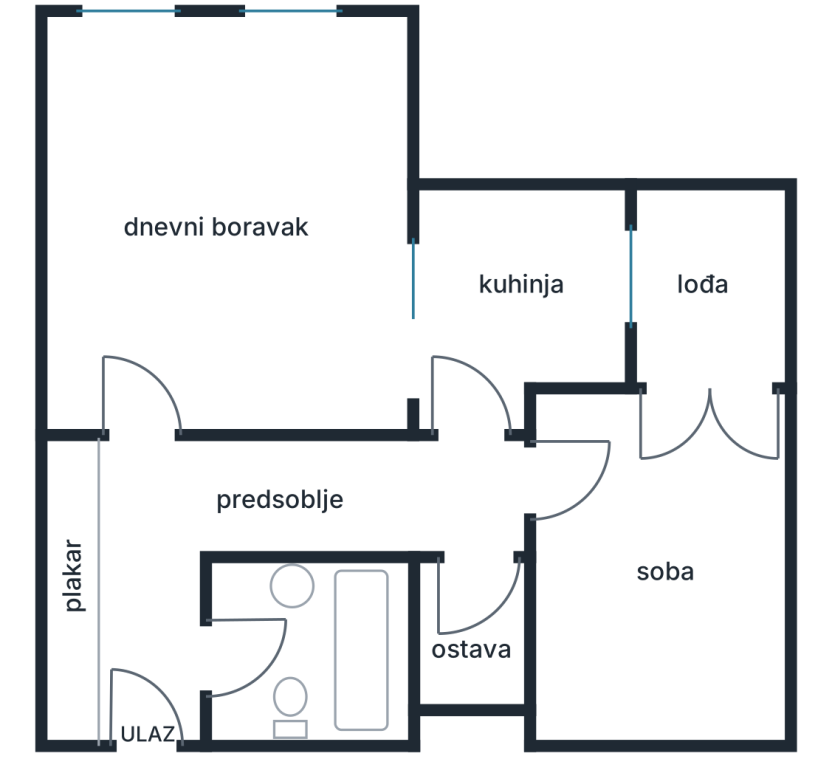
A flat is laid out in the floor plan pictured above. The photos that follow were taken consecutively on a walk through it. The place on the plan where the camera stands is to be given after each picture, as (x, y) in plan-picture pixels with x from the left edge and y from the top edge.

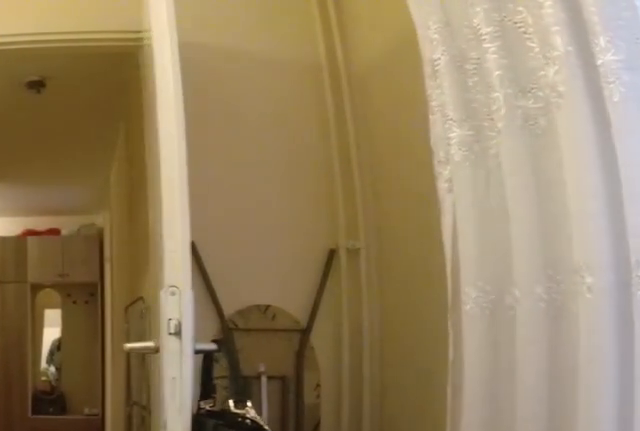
(743, 474)
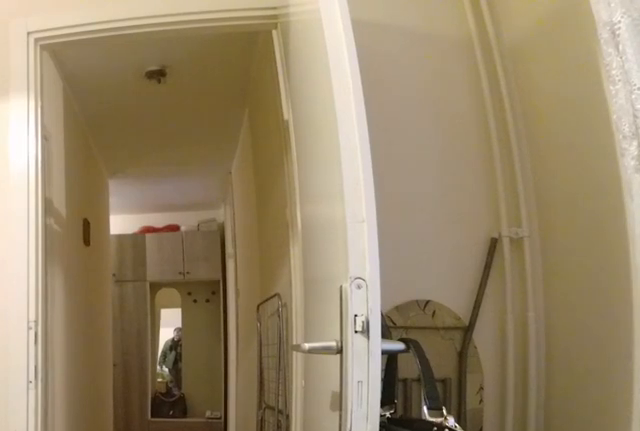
(692, 483)
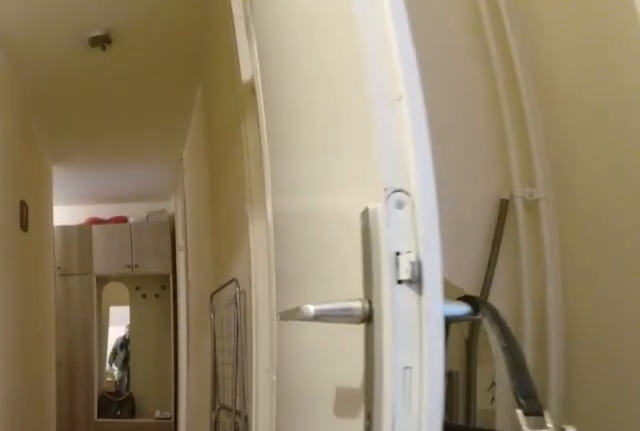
(629, 496)
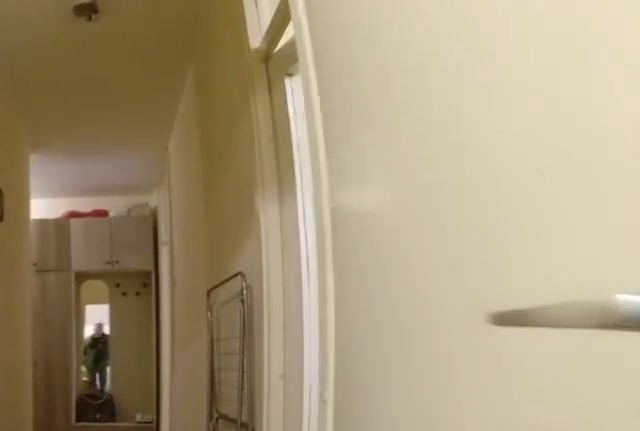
(604, 501)
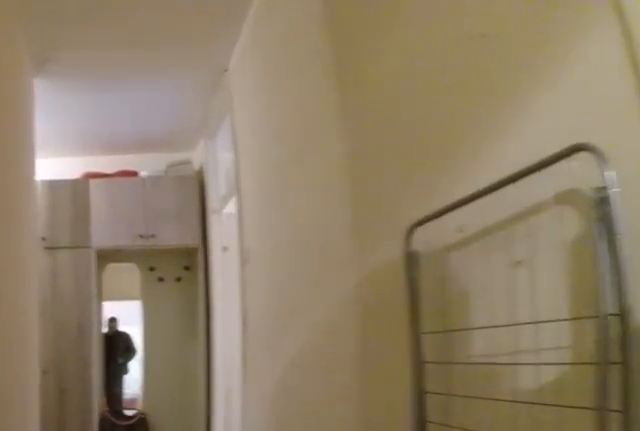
(491, 519)
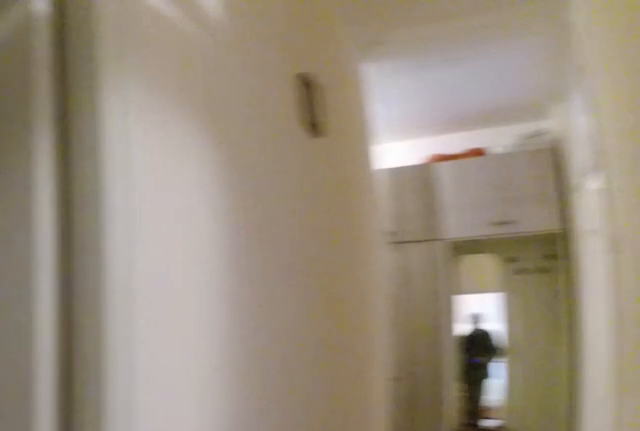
(498, 508)
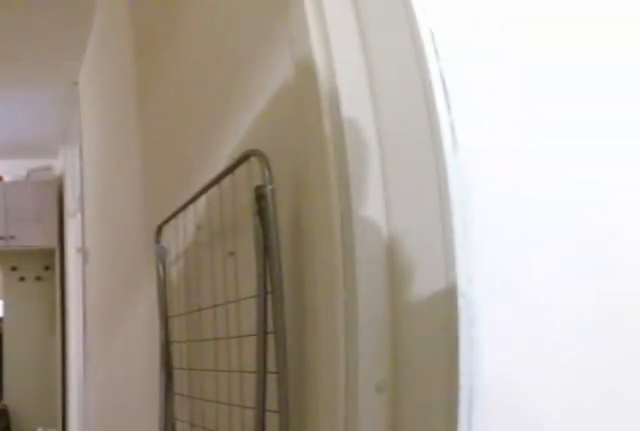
(504, 505)
